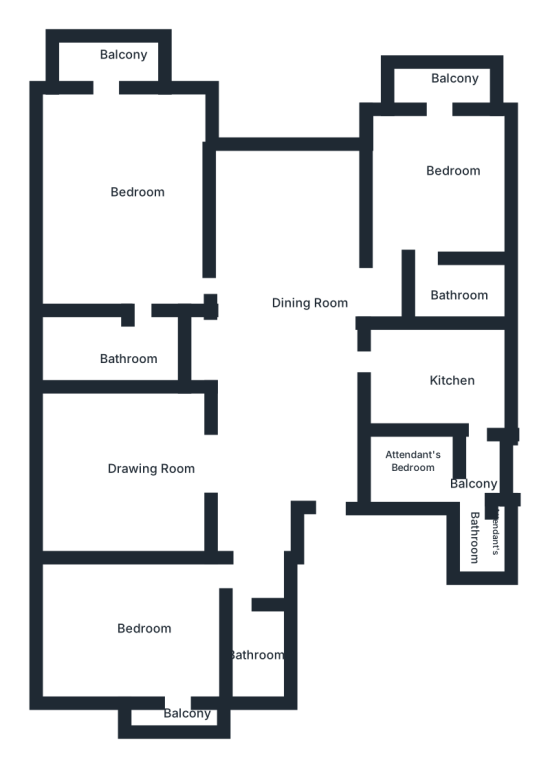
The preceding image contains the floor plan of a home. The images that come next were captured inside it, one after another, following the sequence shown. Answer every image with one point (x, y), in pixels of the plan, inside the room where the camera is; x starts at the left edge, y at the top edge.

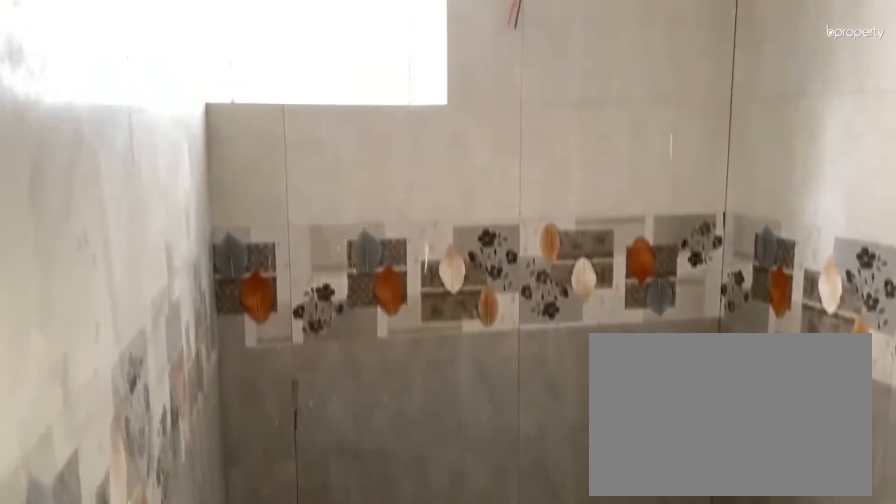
(451, 292)
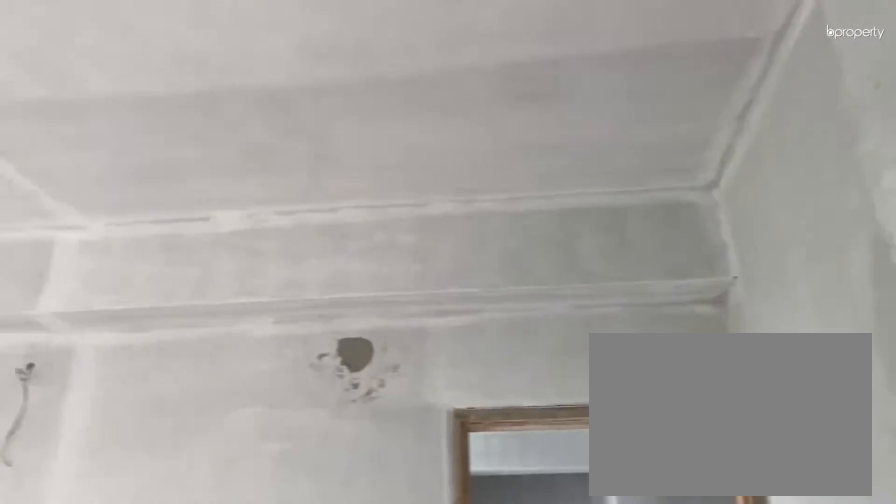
(137, 215)
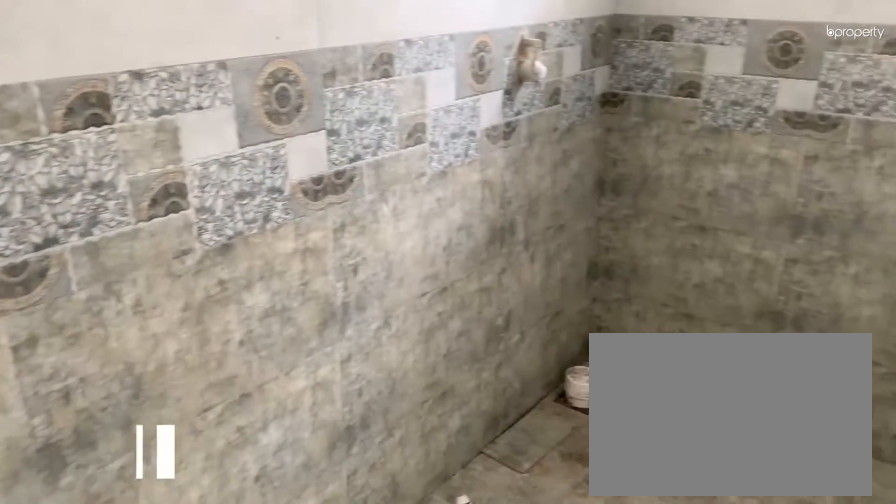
(113, 352)
